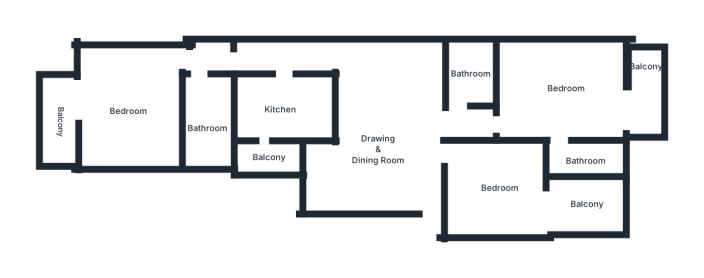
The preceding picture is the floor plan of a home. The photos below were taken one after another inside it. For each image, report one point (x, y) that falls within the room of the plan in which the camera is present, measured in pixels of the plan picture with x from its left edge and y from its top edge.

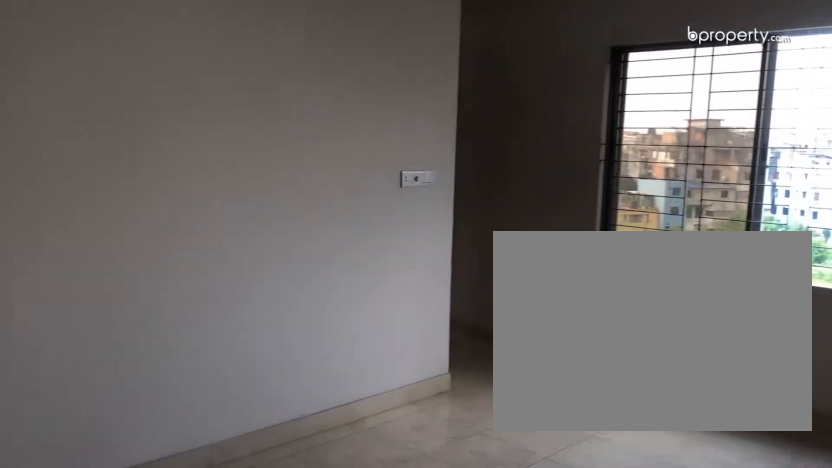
(376, 160)
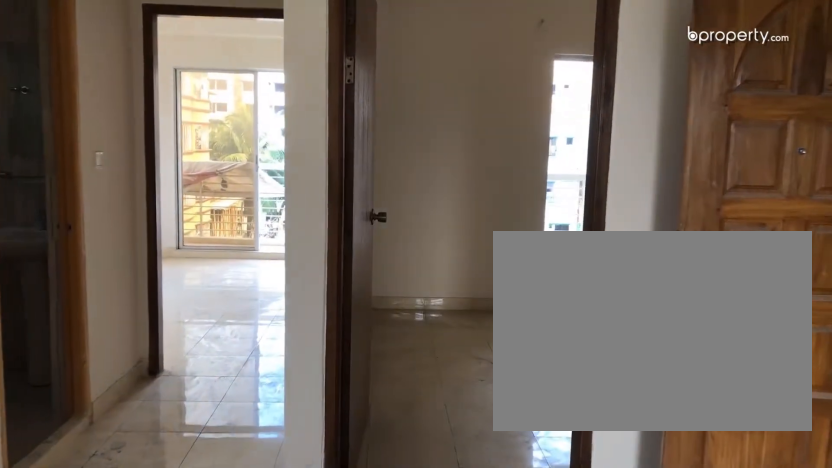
(376, 160)
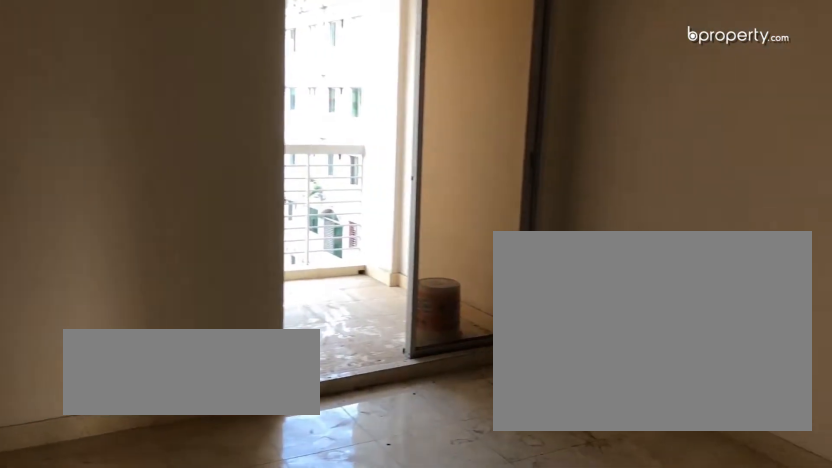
(500, 205)
